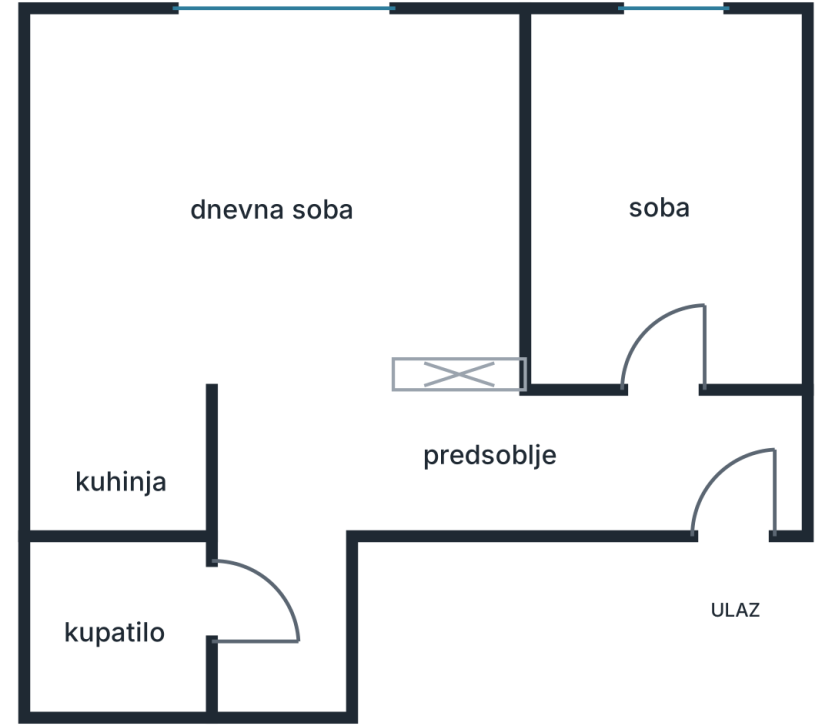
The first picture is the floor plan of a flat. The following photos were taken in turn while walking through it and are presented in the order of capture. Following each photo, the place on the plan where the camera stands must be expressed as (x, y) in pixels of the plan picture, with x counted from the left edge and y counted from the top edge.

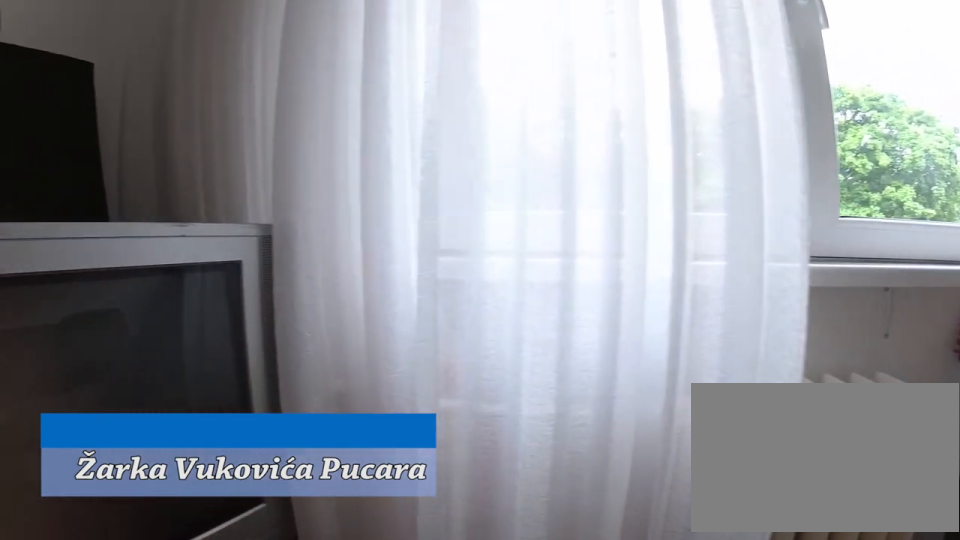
(687, 130)
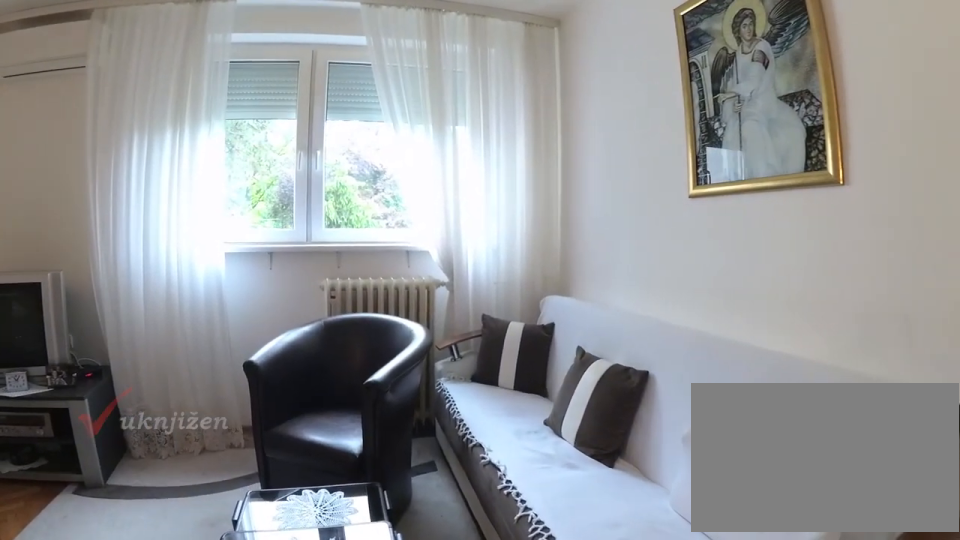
(381, 311)
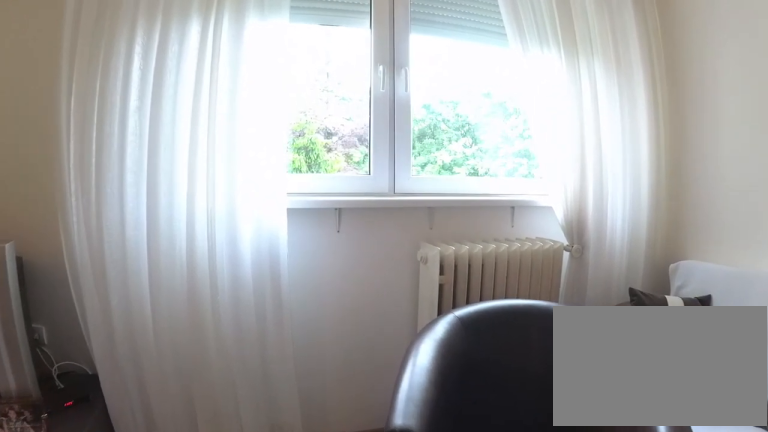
(351, 183)
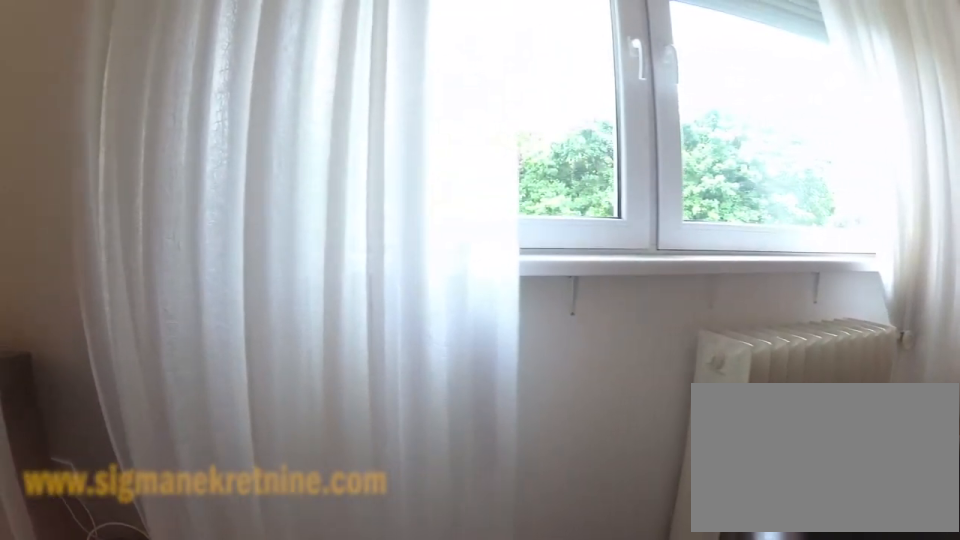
(336, 147)
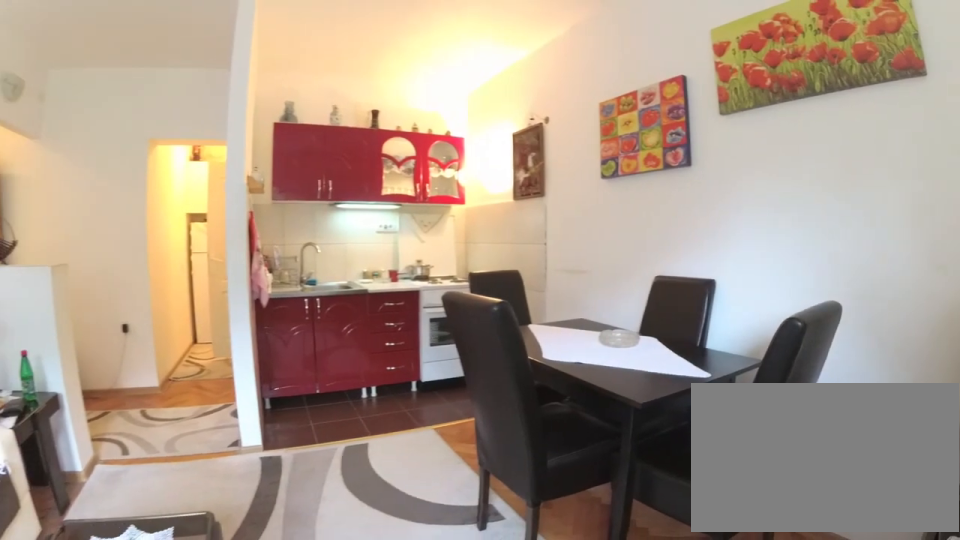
(359, 96)
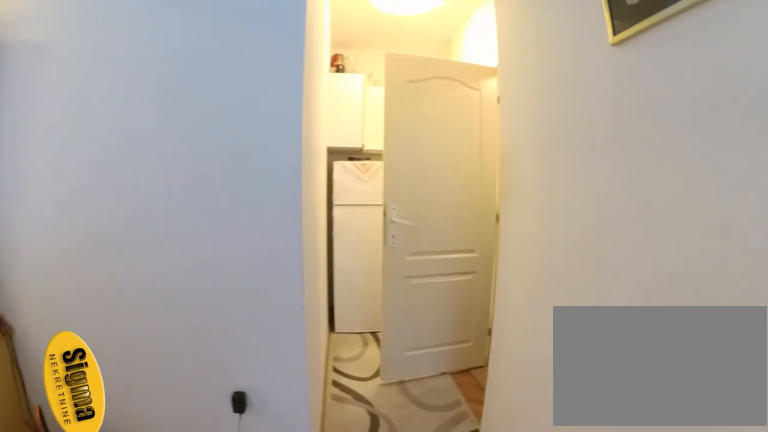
(284, 355)
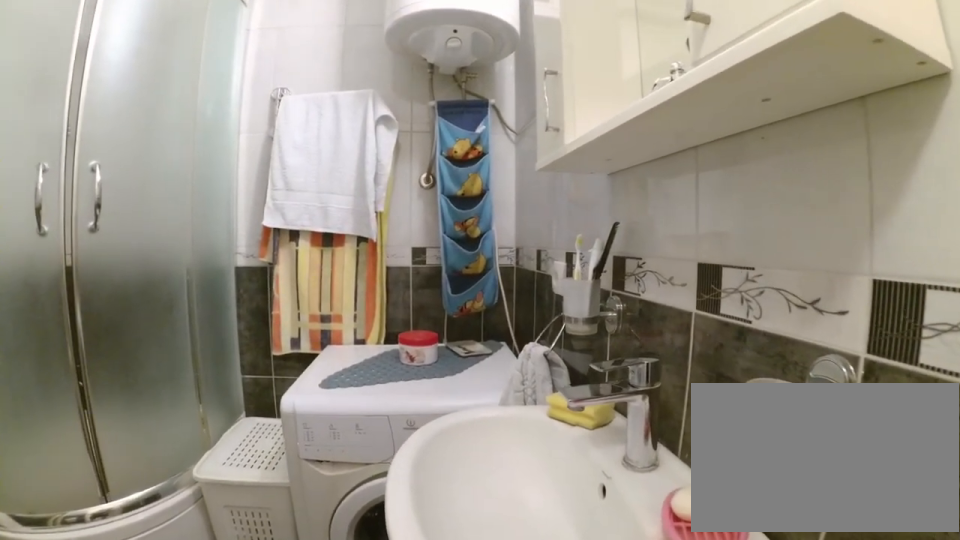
(245, 588)
